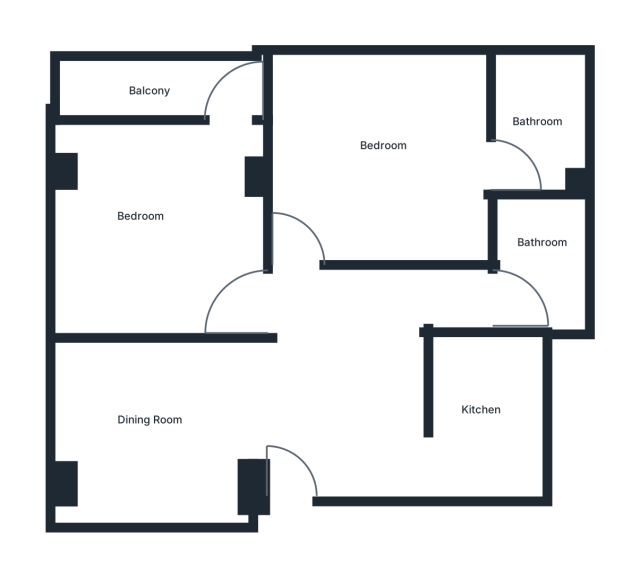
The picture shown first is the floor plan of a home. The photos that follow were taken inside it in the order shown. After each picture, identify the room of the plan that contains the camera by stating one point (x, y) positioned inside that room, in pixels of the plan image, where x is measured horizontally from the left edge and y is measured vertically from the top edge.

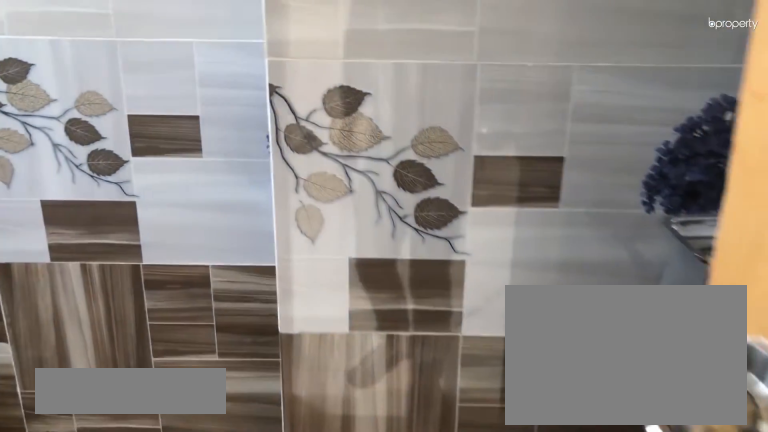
(534, 138)
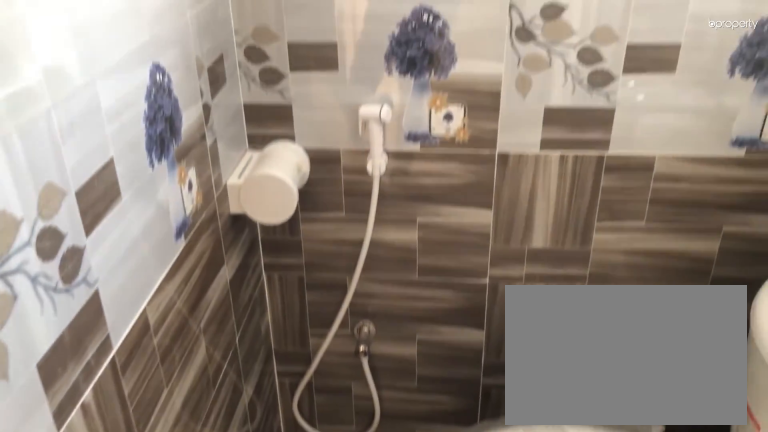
(534, 138)
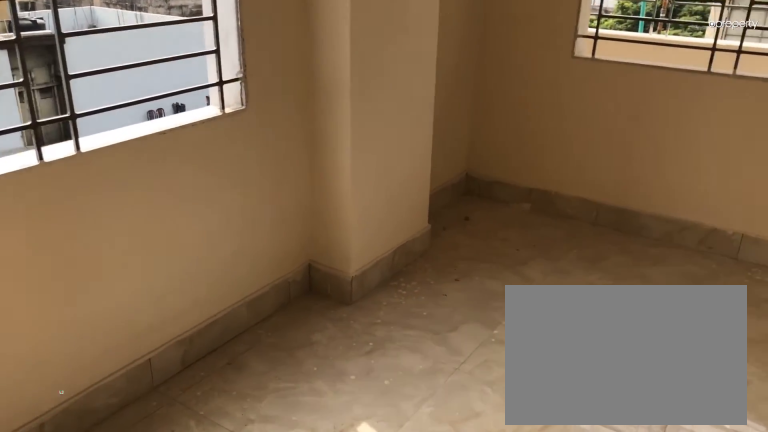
(165, 226)
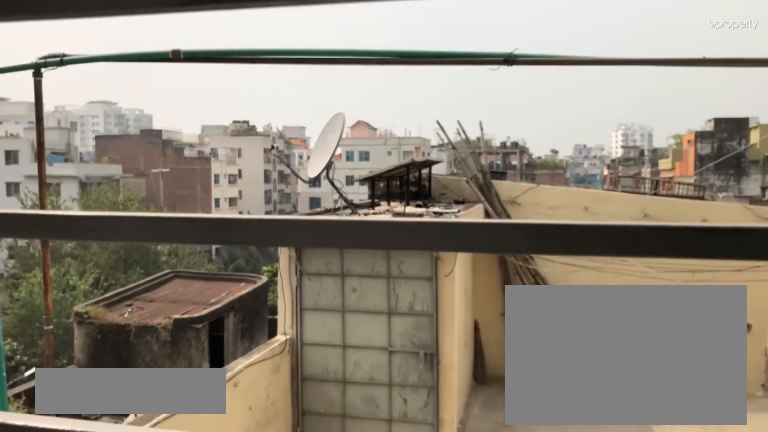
(166, 85)
